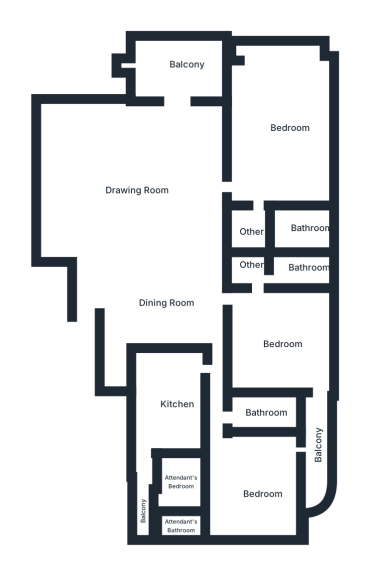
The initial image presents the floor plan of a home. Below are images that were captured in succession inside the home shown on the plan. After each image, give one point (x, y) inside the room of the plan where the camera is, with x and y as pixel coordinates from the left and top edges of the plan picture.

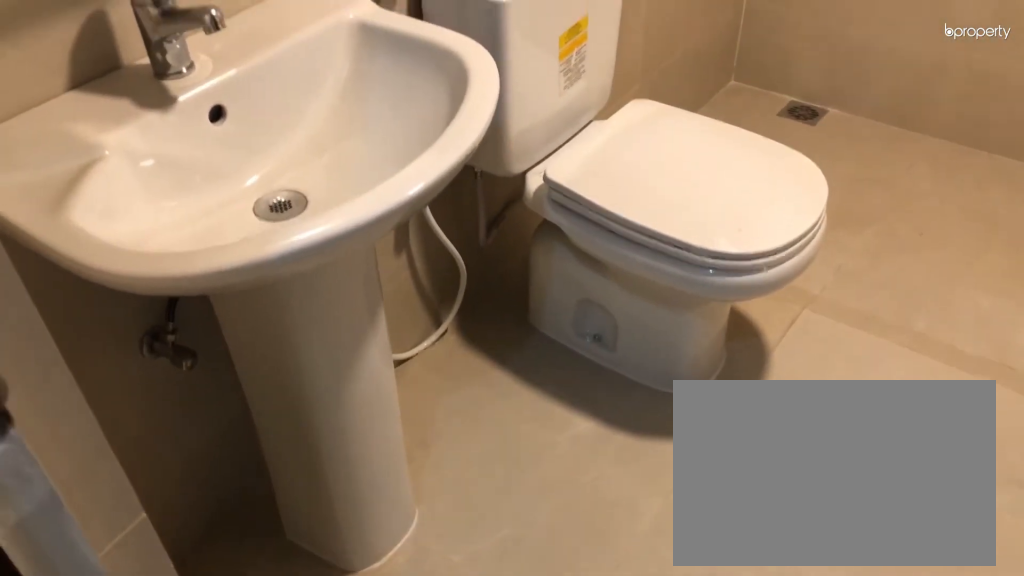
(302, 268)
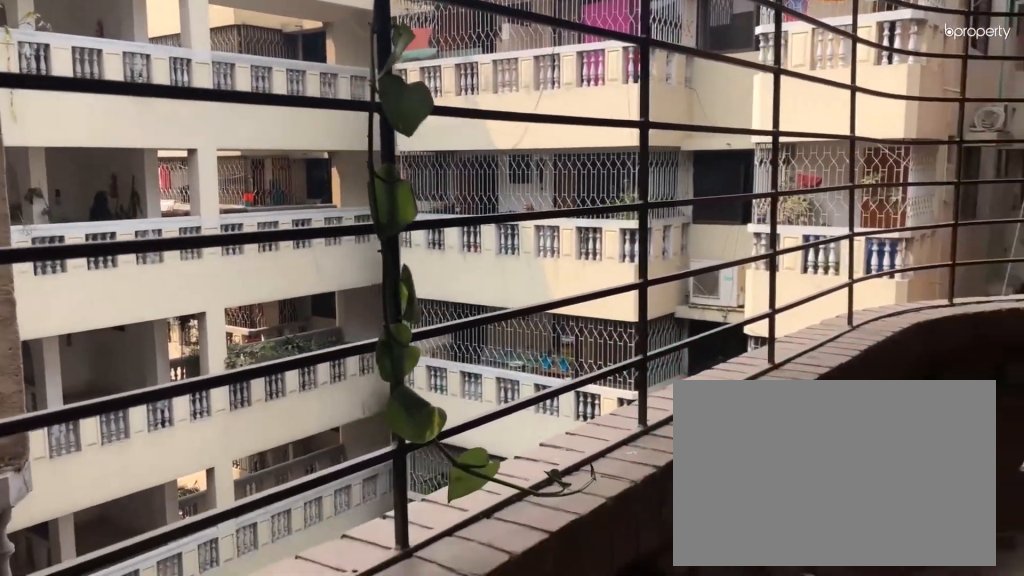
(314, 441)
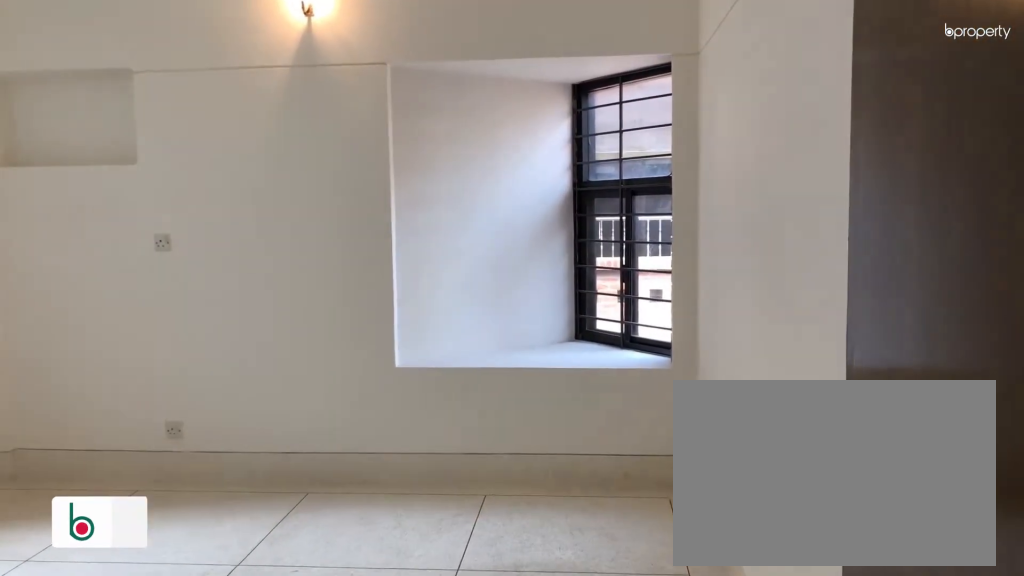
(254, 483)
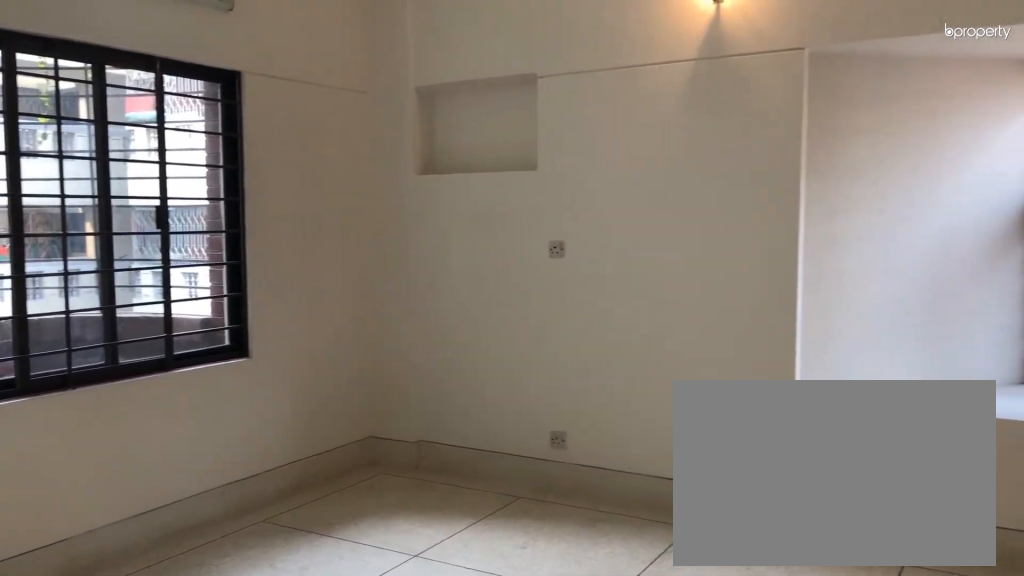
(254, 483)
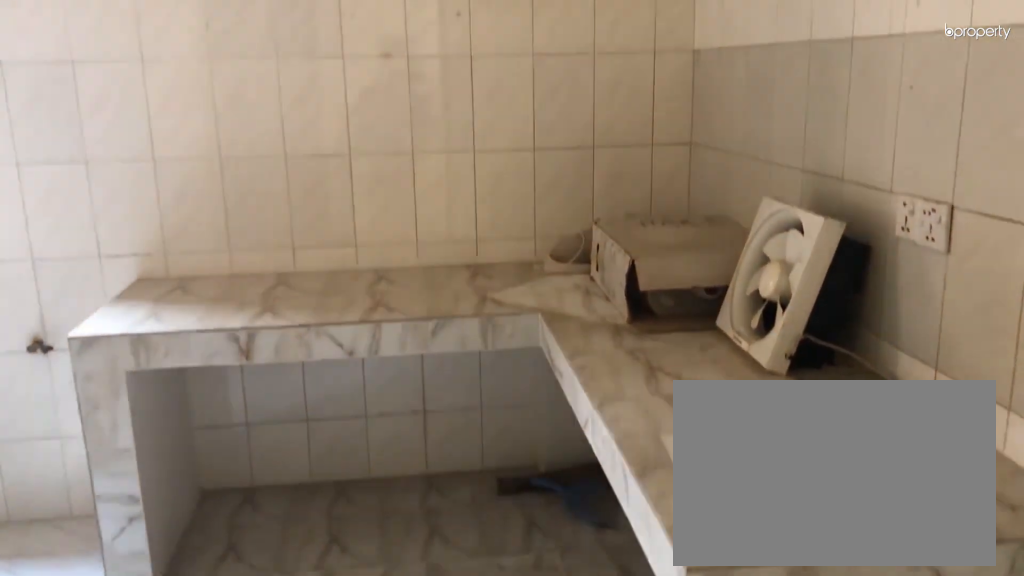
(168, 401)
